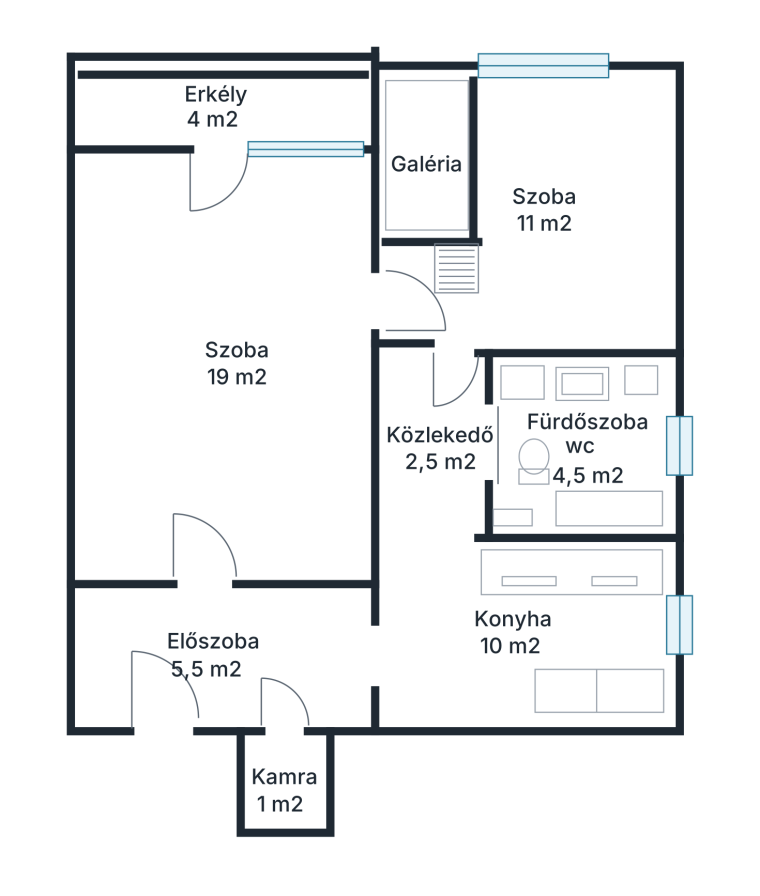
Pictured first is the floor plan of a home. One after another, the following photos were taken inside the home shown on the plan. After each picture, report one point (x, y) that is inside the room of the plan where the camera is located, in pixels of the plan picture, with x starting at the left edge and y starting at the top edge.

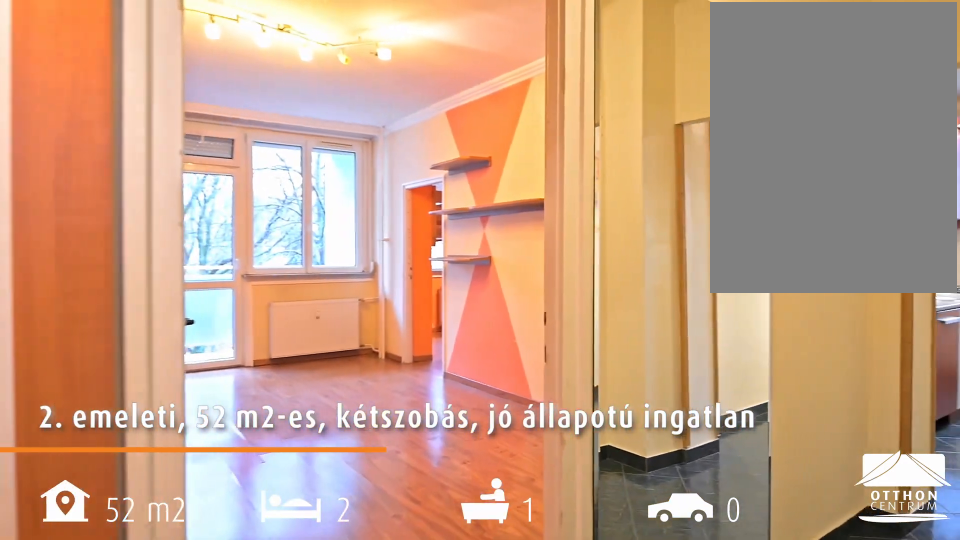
(205, 651)
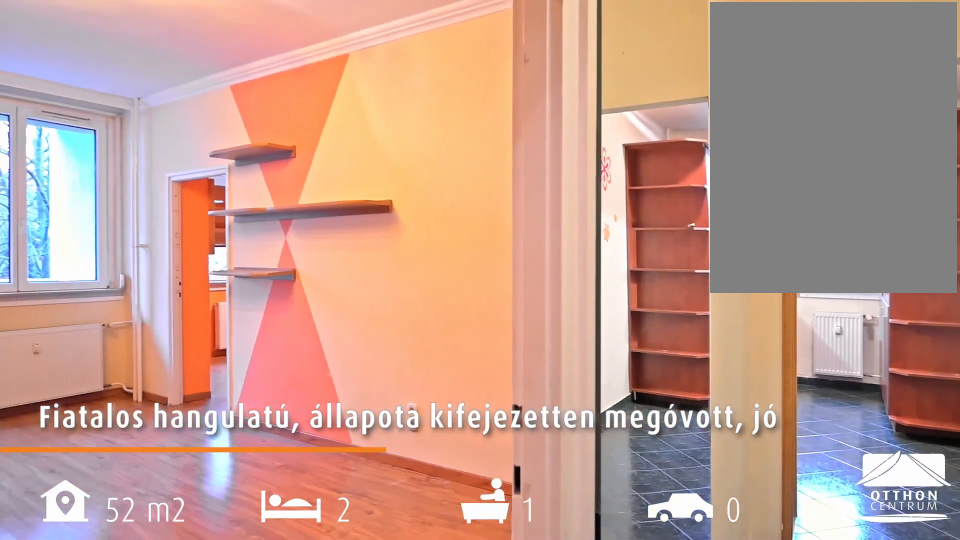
(205, 651)
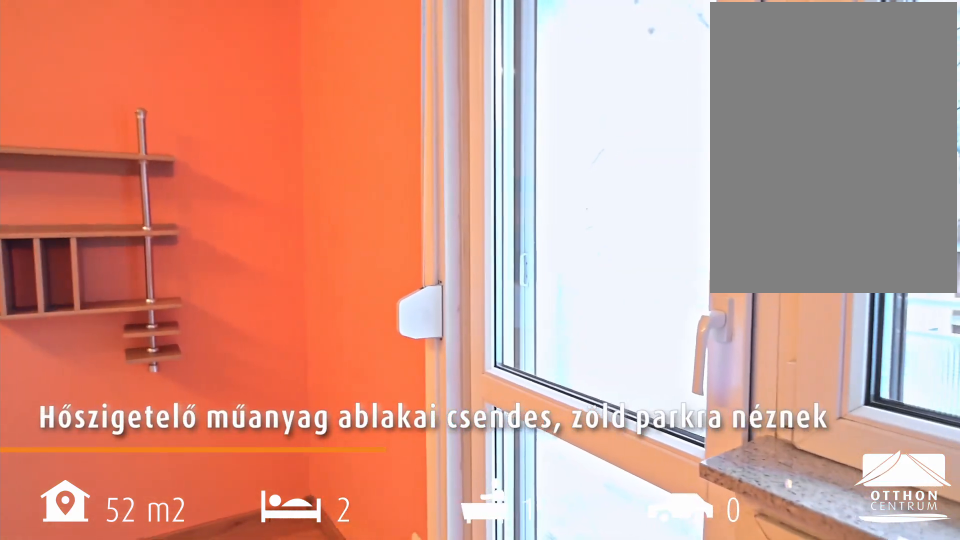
(236, 358)
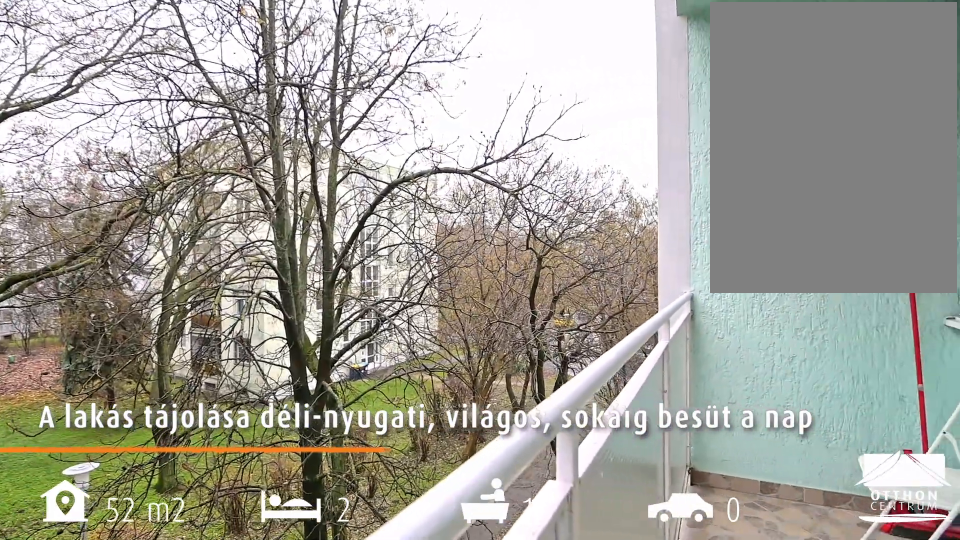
(220, 102)
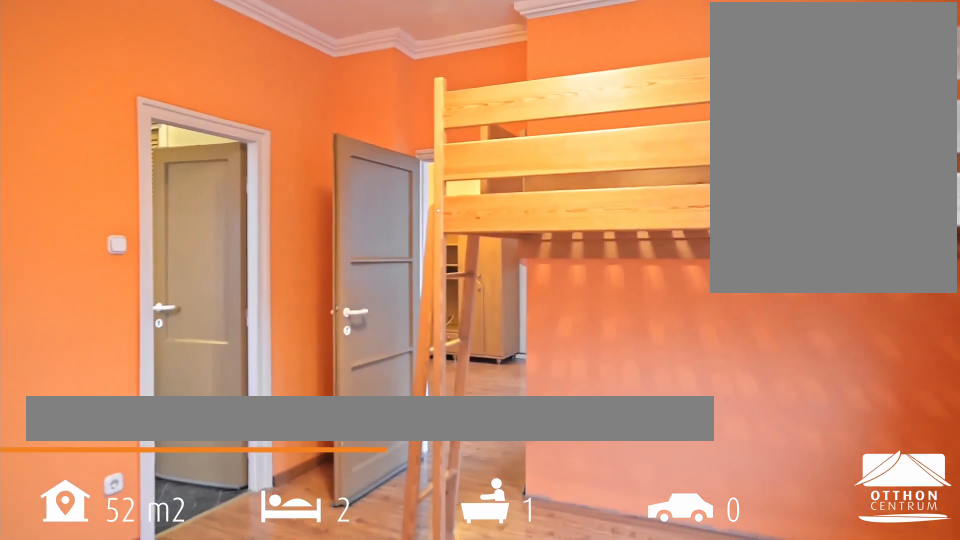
(545, 206)
